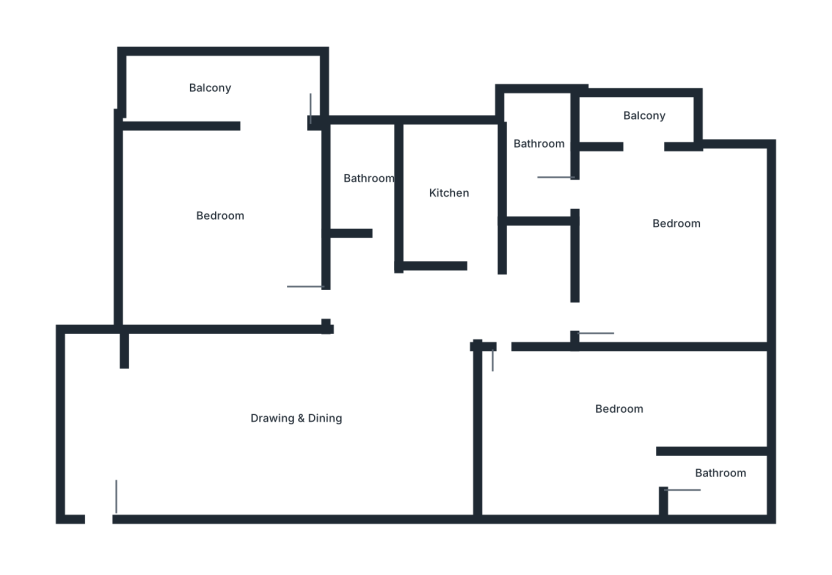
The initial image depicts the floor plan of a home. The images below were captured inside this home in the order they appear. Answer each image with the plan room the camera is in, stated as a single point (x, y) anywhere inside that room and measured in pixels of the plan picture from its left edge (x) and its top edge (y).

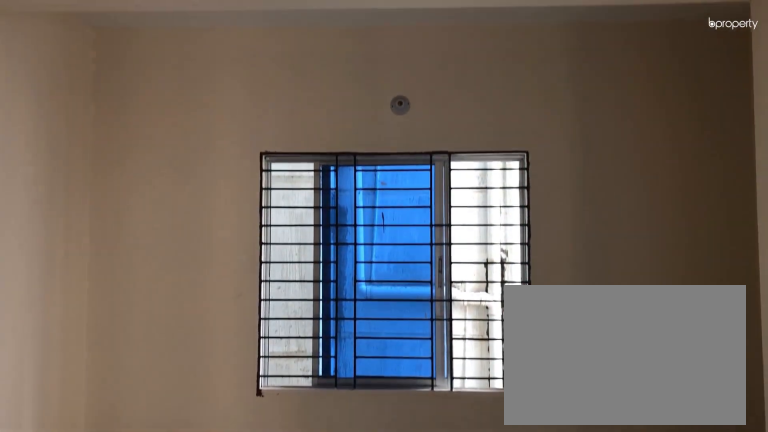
(225, 223)
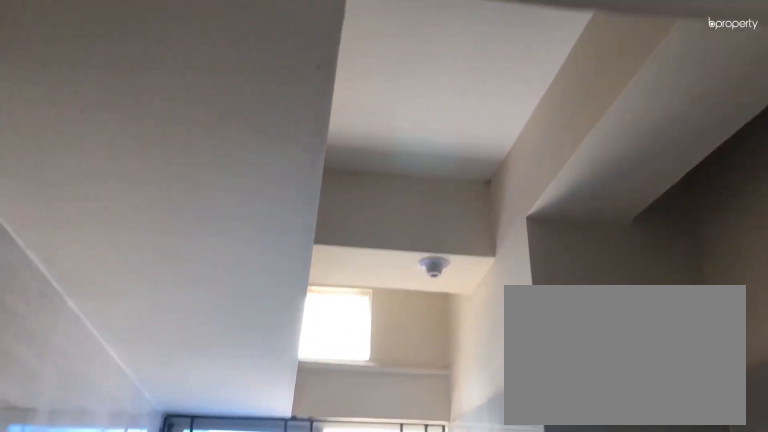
(463, 211)
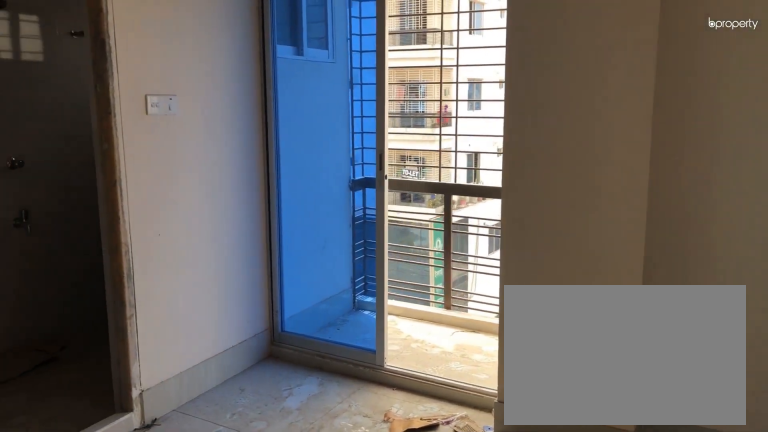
(675, 241)
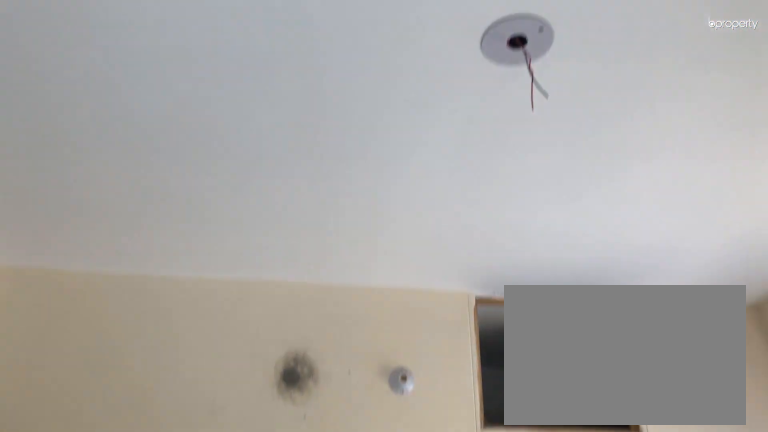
(675, 241)
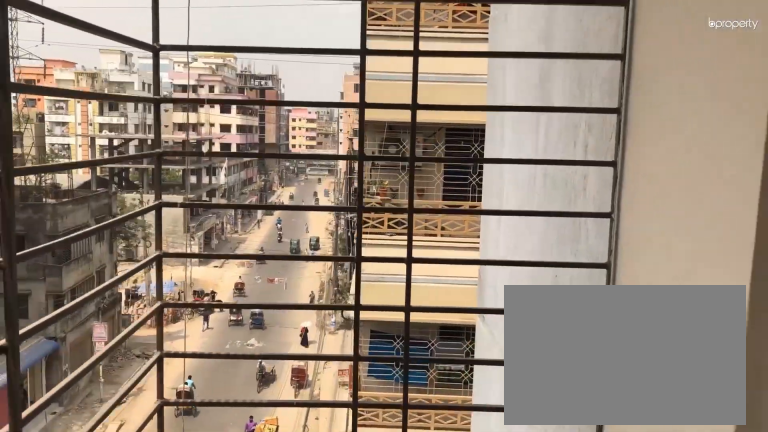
(638, 118)
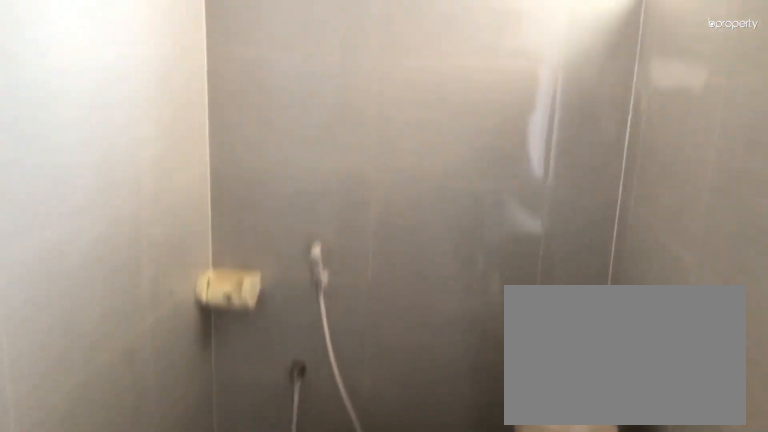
(529, 166)
